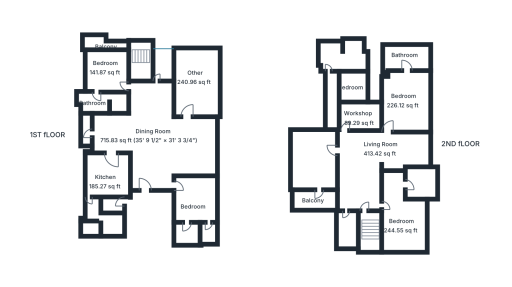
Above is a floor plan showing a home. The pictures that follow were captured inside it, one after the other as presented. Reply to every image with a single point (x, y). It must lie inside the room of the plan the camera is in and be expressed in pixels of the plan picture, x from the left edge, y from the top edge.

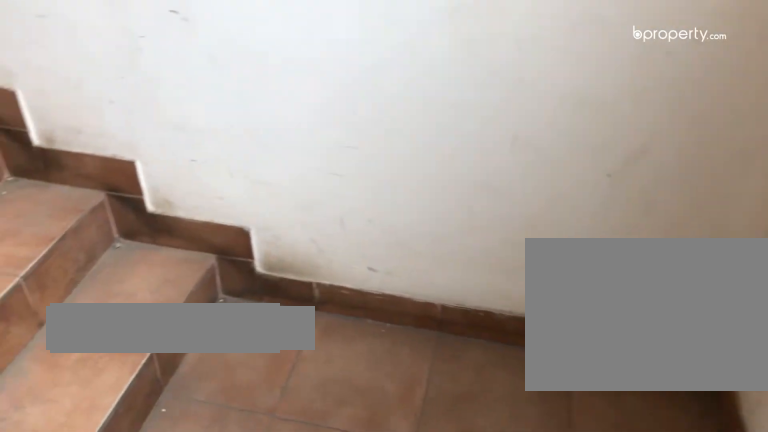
(367, 238)
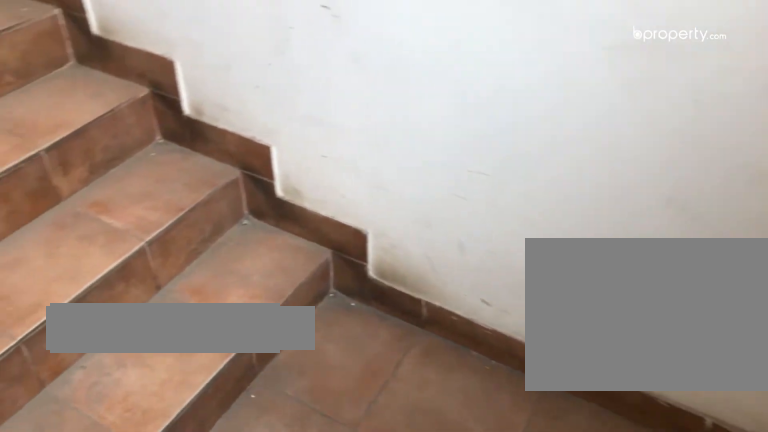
(367, 238)
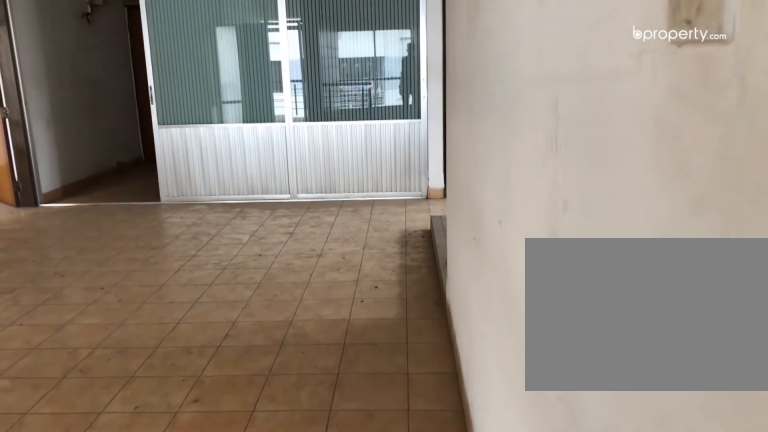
(362, 176)
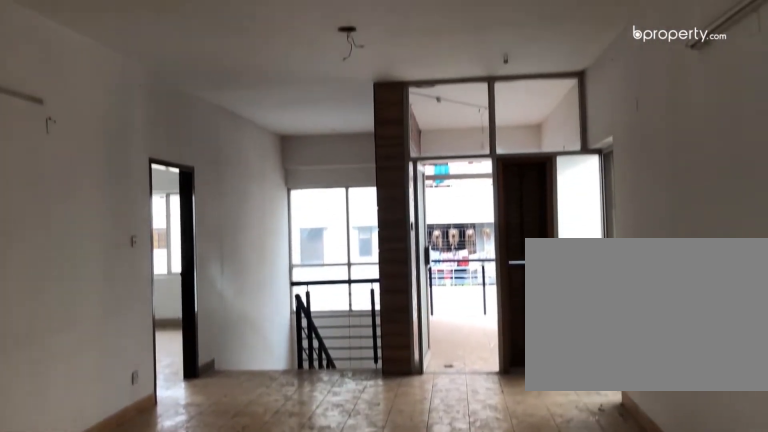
(362, 175)
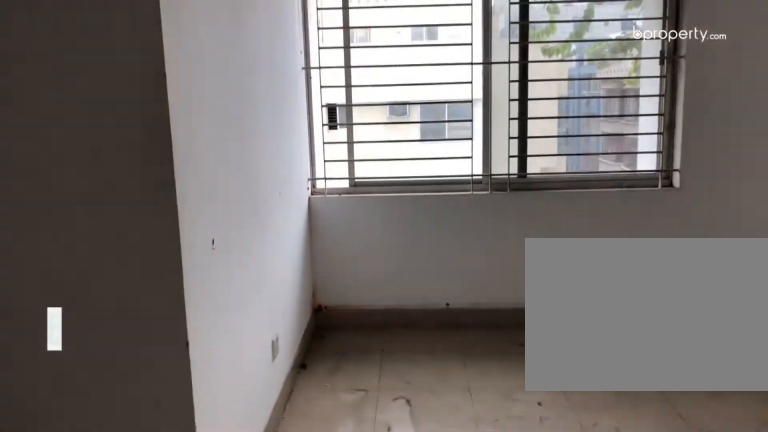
(407, 223)
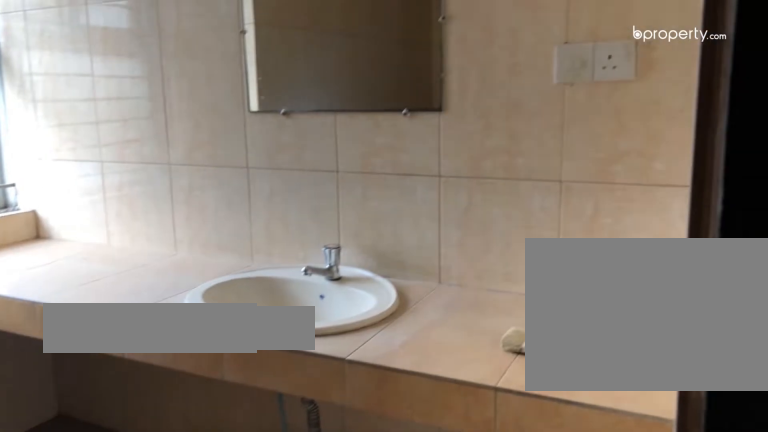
(422, 187)
